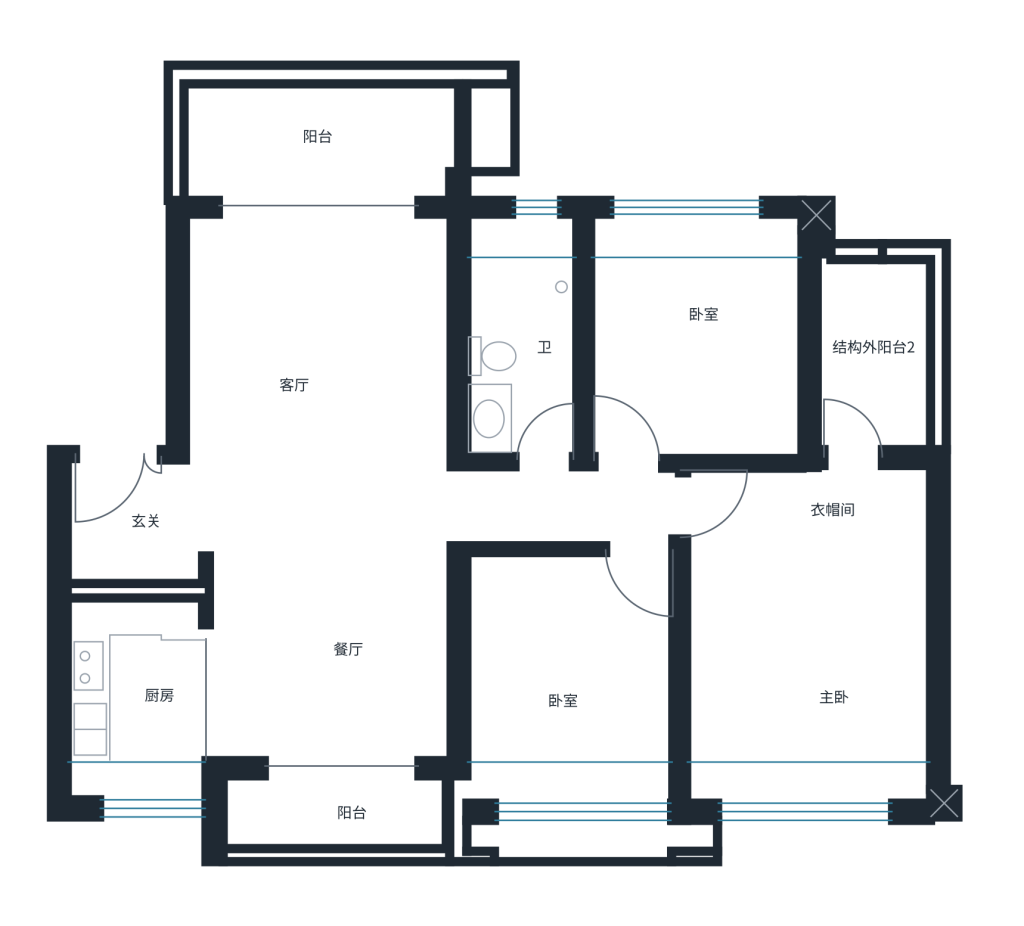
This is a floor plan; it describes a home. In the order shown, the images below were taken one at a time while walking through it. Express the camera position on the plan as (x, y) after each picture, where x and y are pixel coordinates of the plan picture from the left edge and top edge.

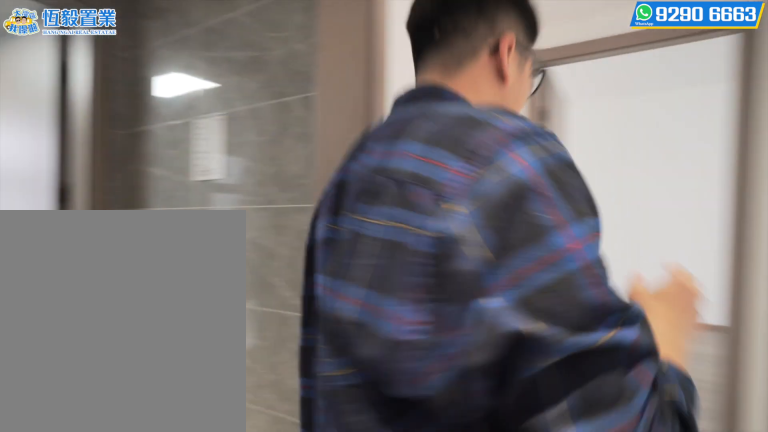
(548, 497)
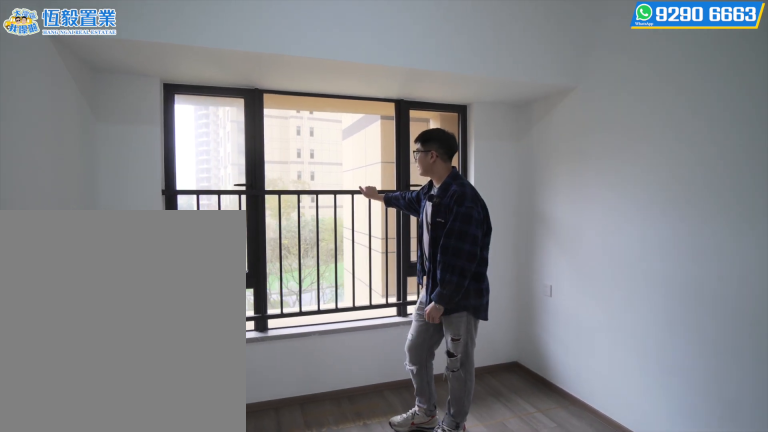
(535, 768)
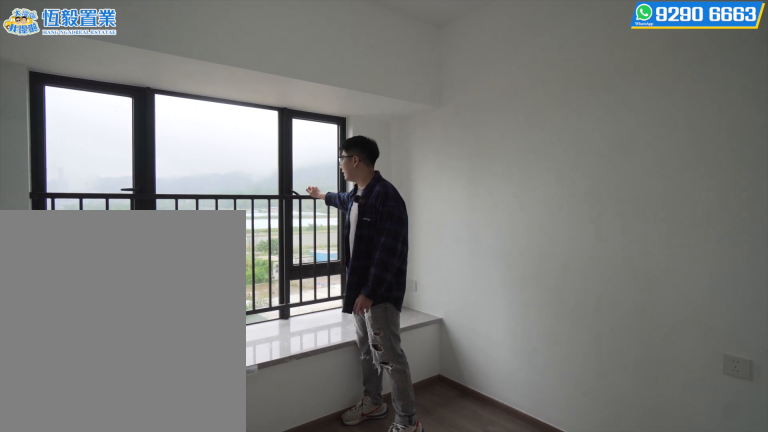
(742, 291)
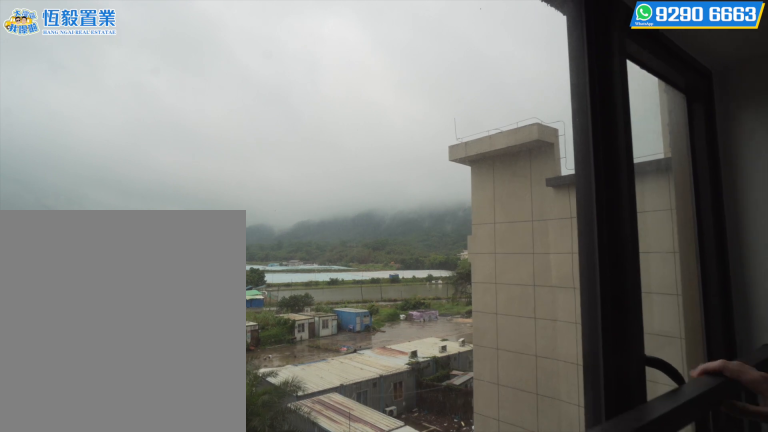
(743, 292)
